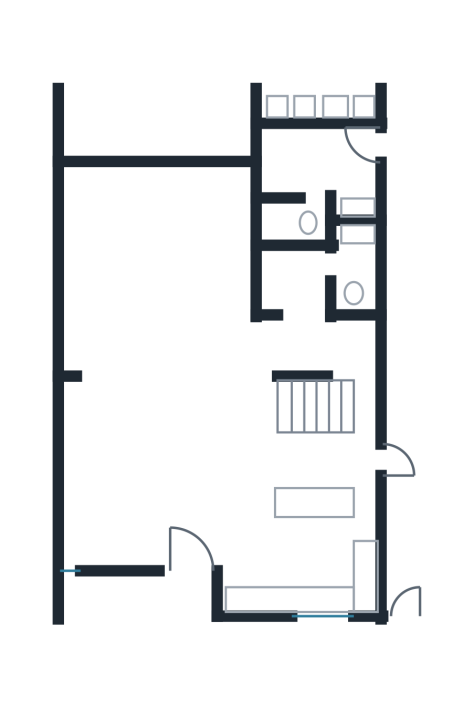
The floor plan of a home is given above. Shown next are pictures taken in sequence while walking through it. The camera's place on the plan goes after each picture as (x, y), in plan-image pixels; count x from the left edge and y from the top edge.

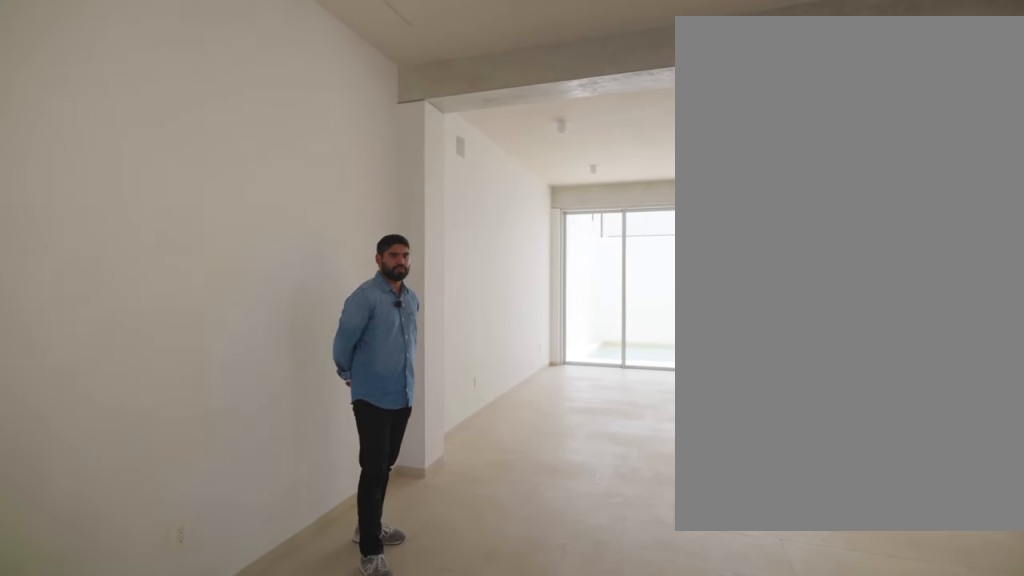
(107, 538)
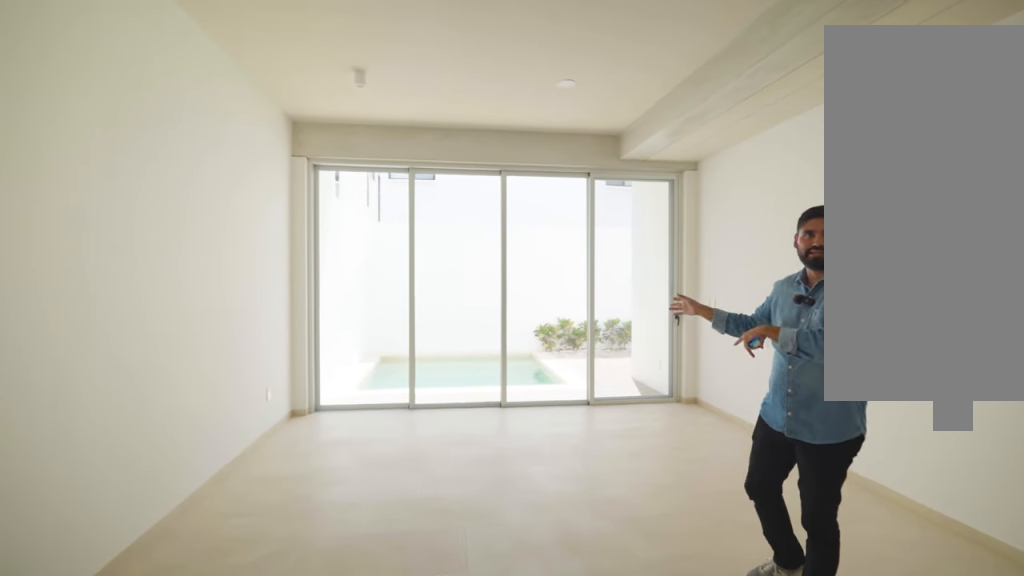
(127, 386)
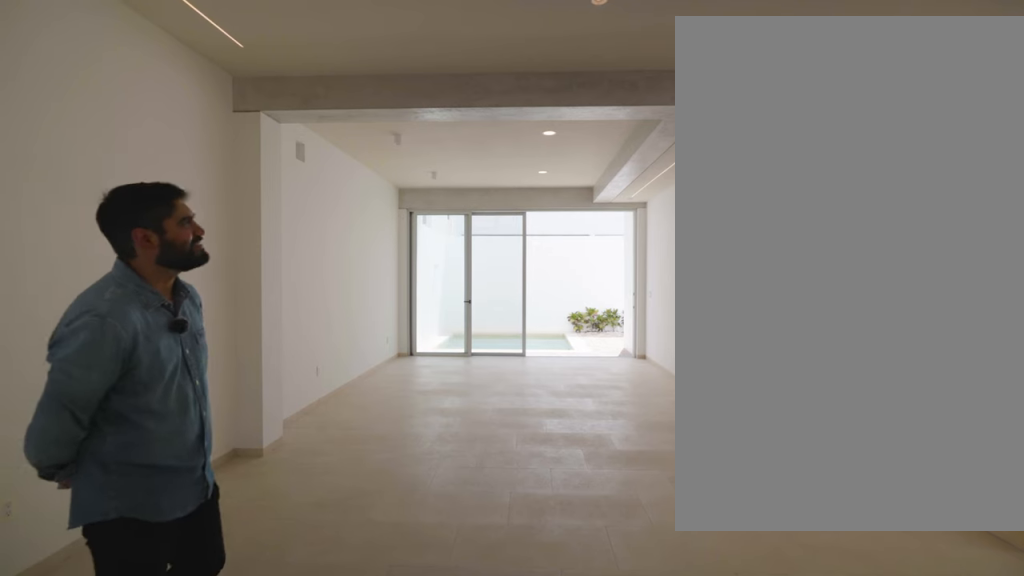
(156, 464)
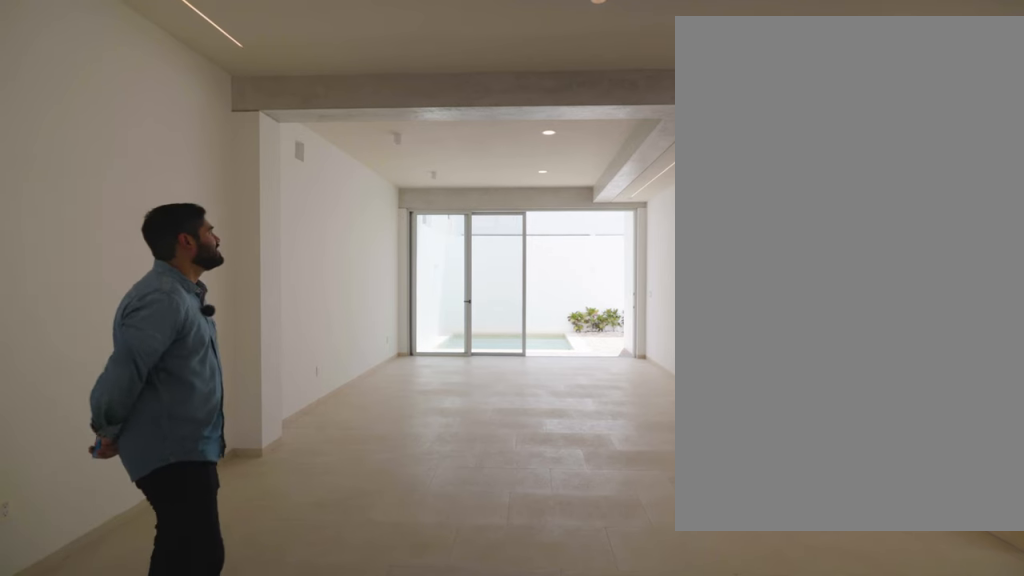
(156, 464)
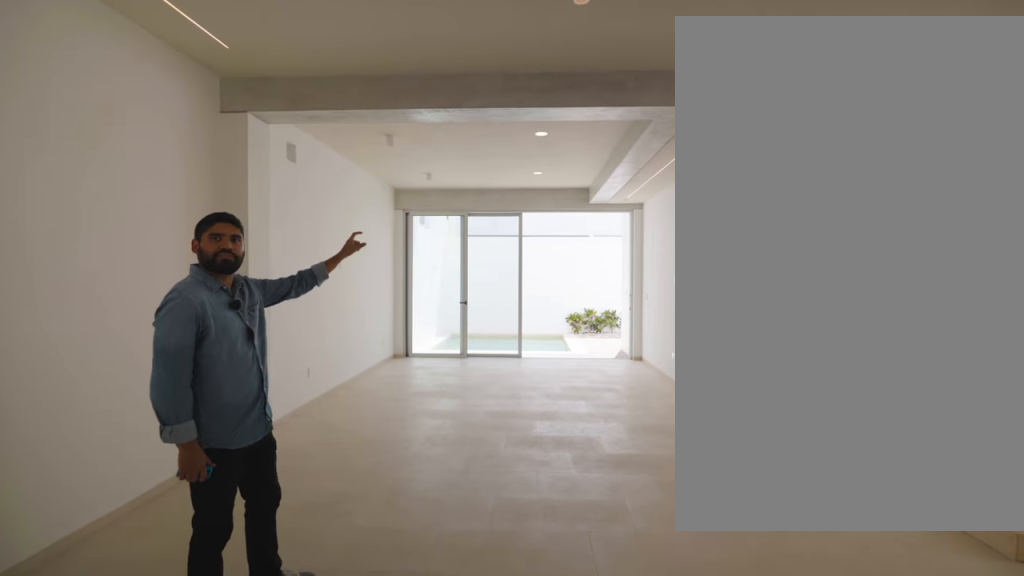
(156, 464)
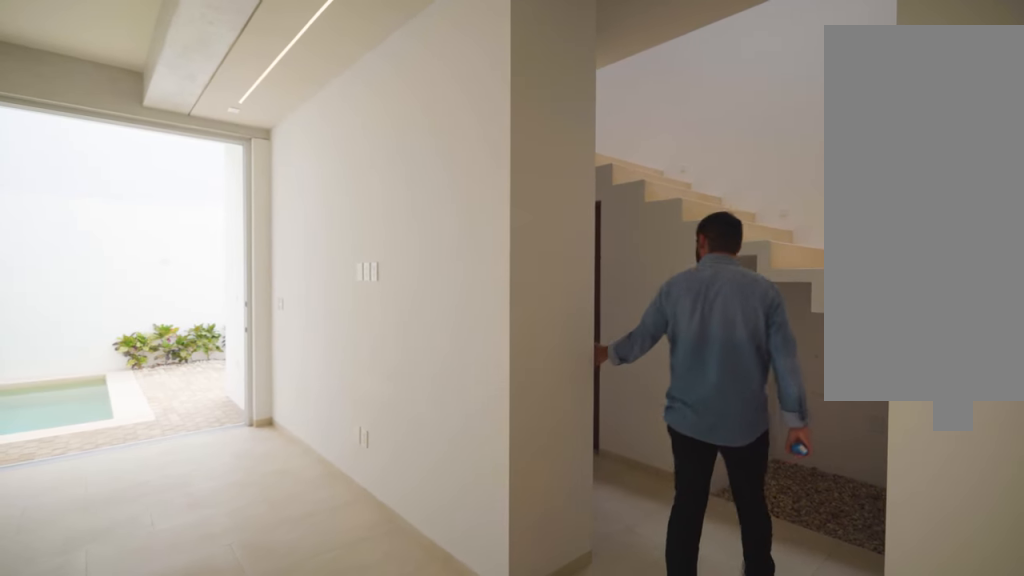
(231, 387)
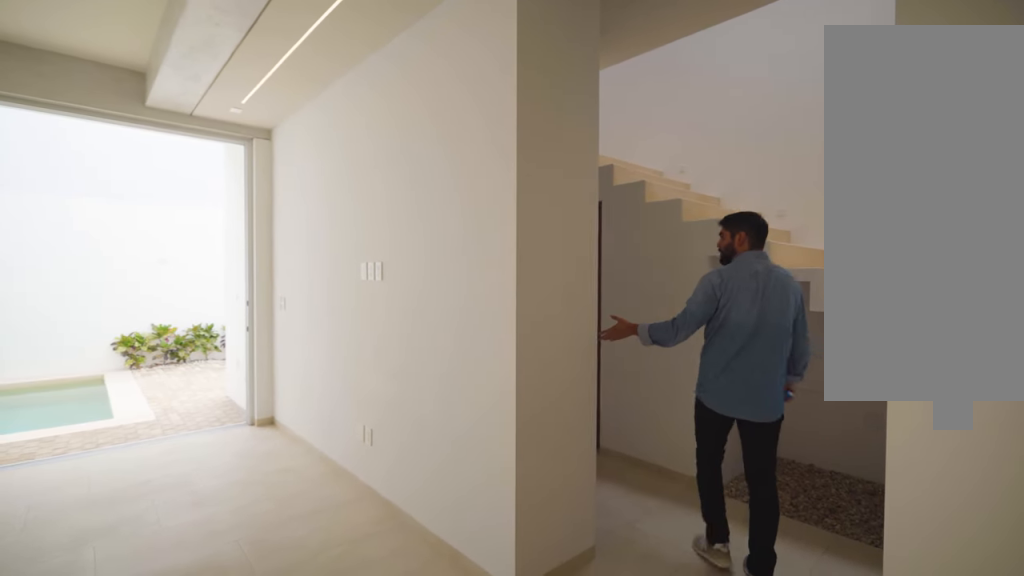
(237, 382)
